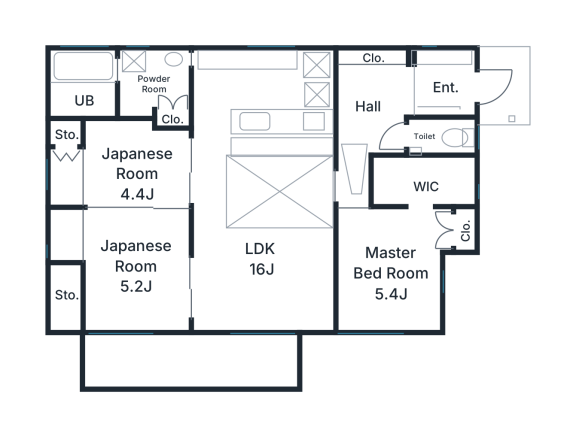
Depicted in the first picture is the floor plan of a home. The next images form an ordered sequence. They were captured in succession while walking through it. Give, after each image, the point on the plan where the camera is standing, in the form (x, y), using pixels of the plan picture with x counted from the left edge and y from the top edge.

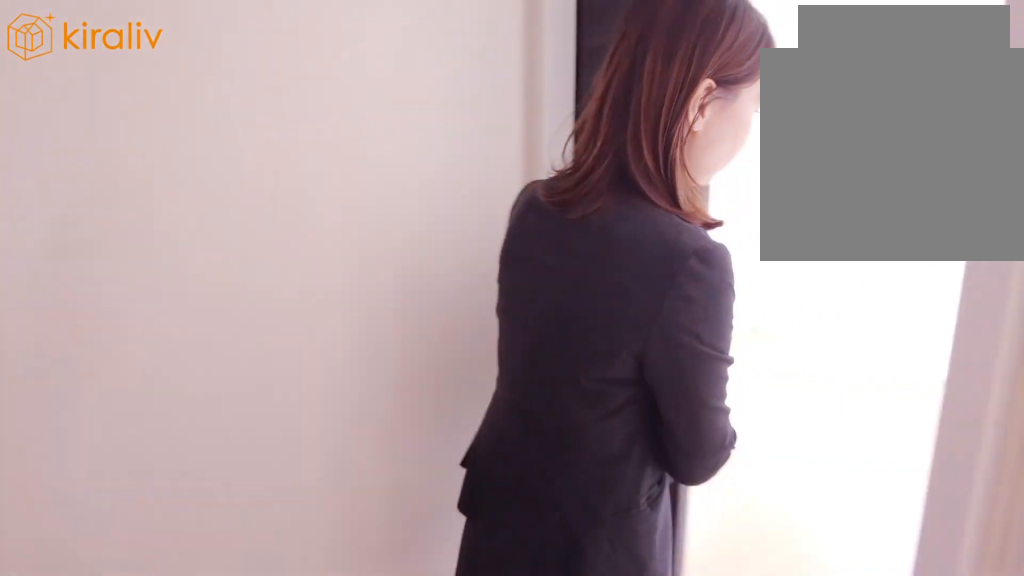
(355, 213)
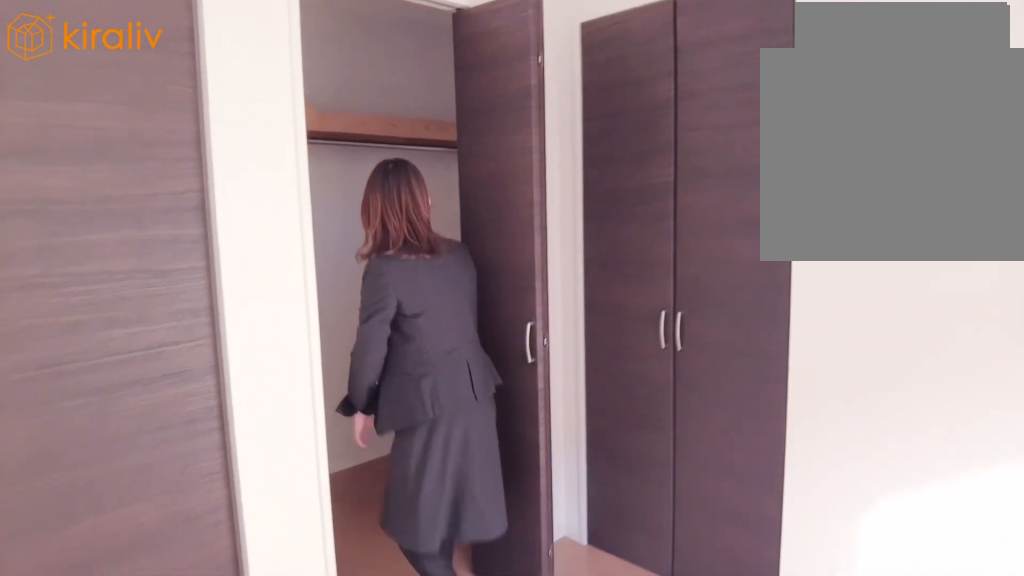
(413, 255)
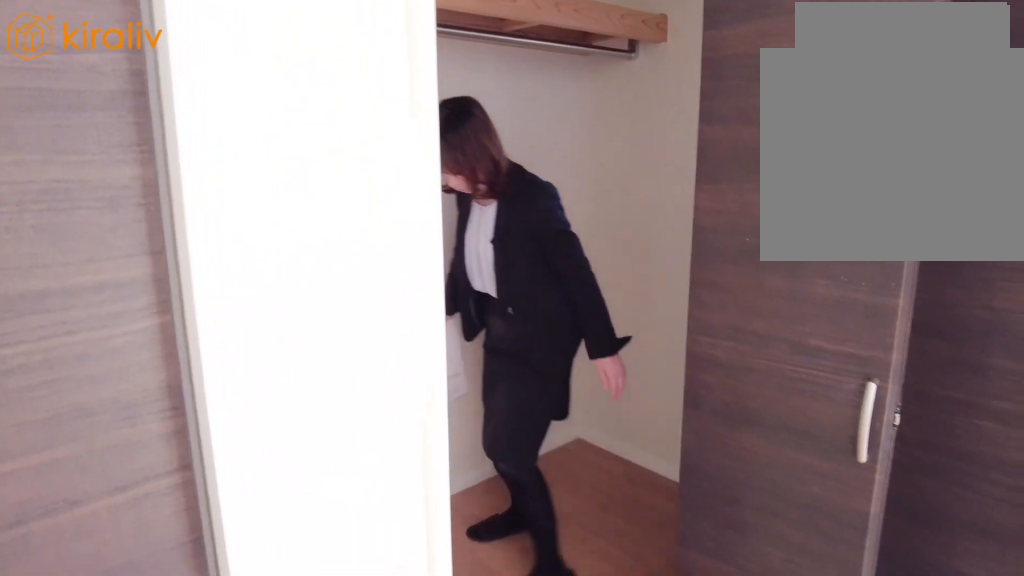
(412, 246)
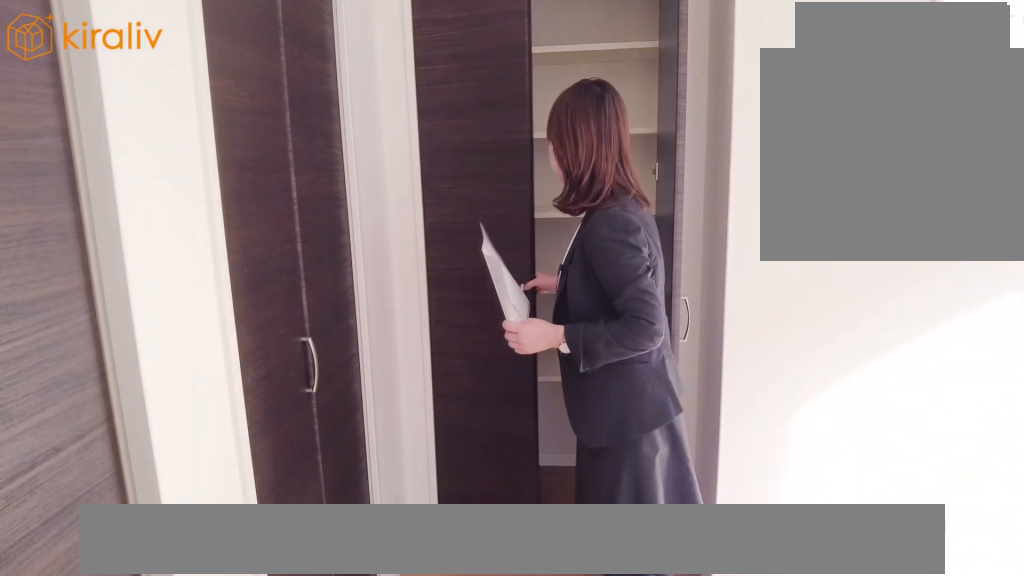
(393, 250)
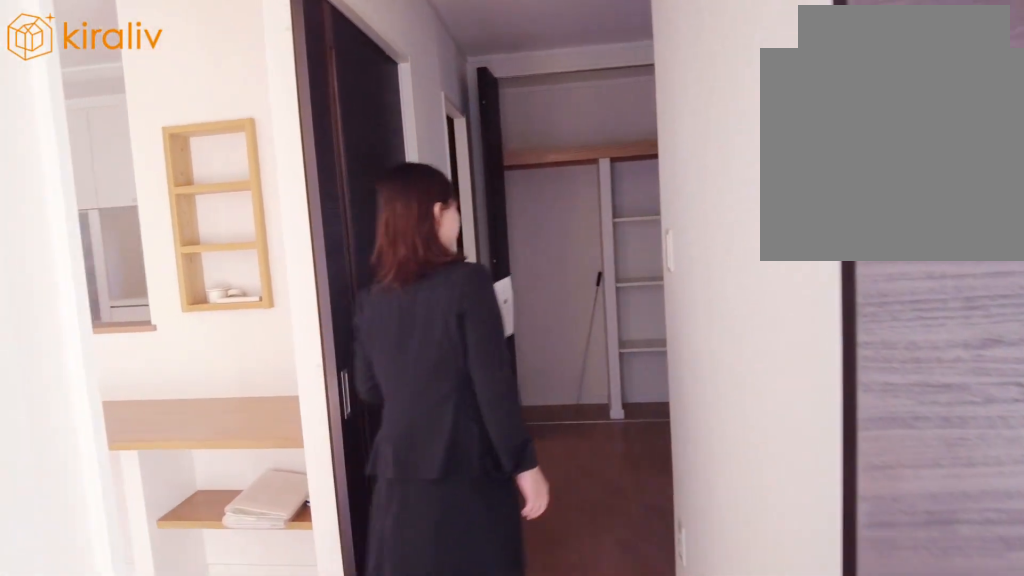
(356, 195)
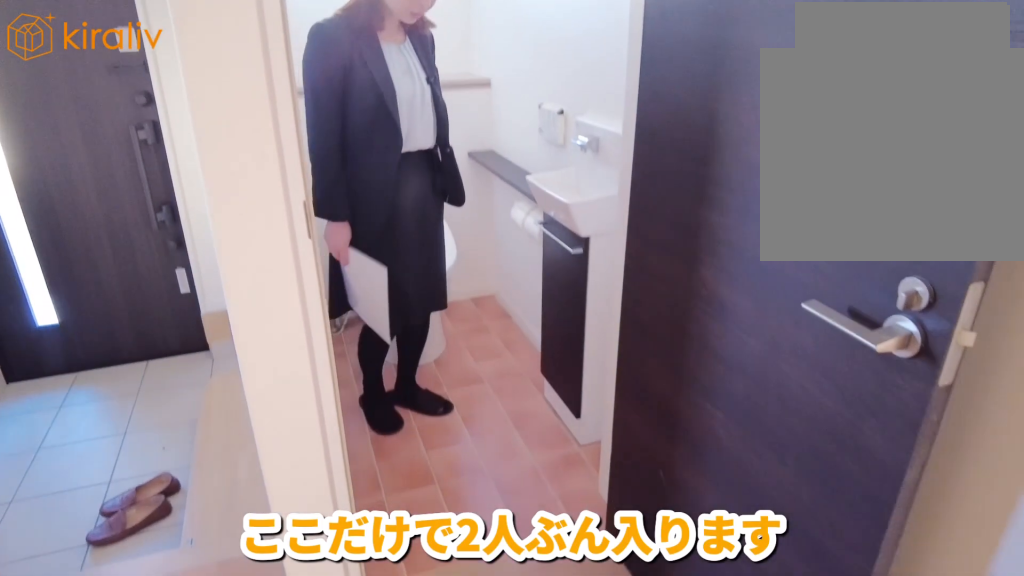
(416, 144)
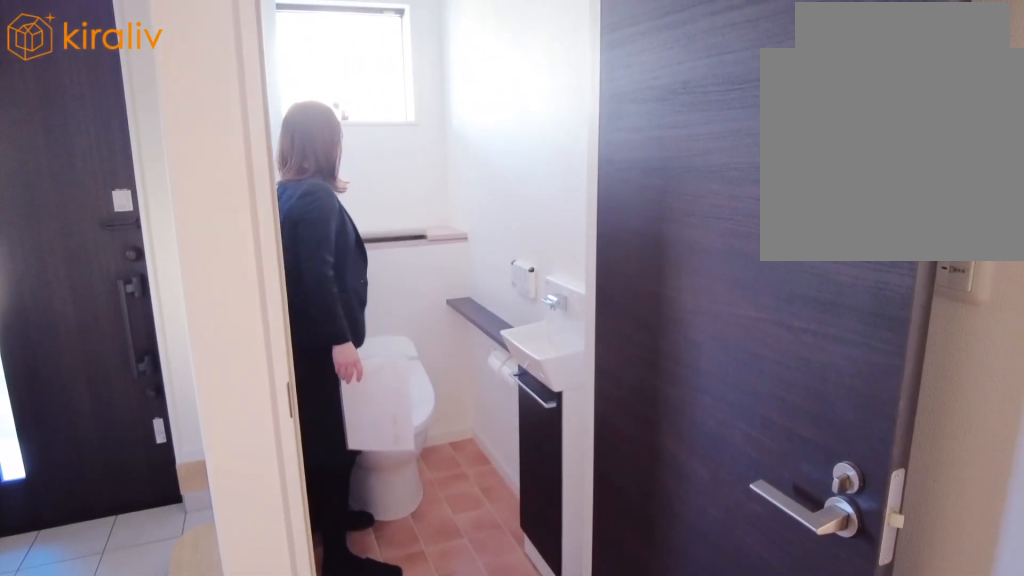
(412, 144)
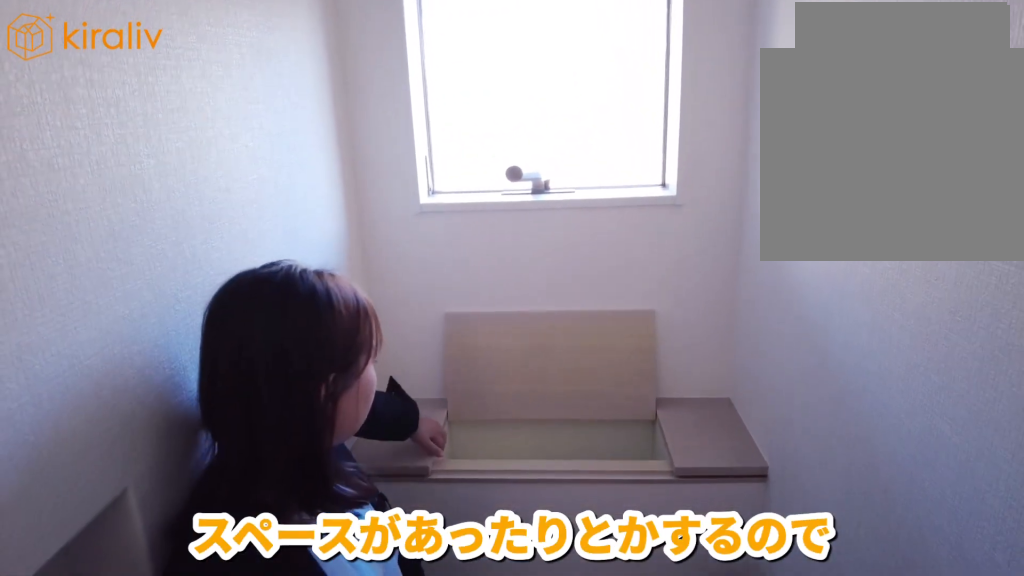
(407, 146)
